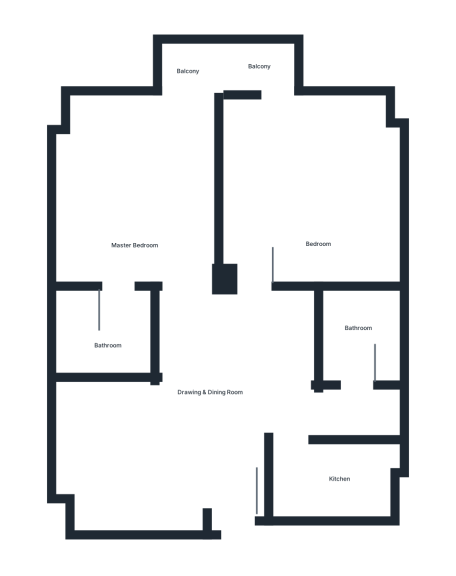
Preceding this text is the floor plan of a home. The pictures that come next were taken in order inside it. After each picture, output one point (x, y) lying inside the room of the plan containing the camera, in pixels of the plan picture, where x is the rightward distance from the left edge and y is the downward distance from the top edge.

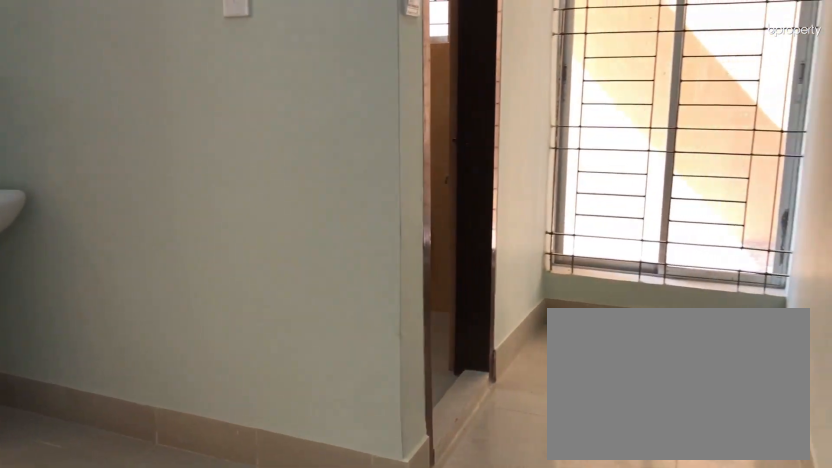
(215, 408)
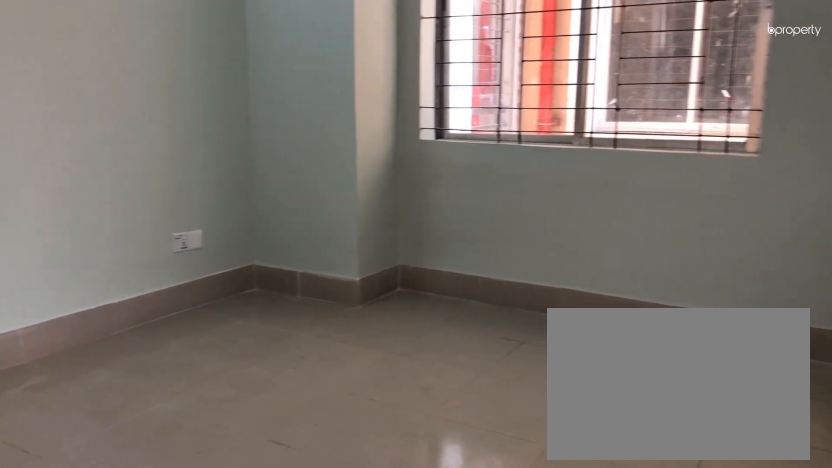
(214, 408)
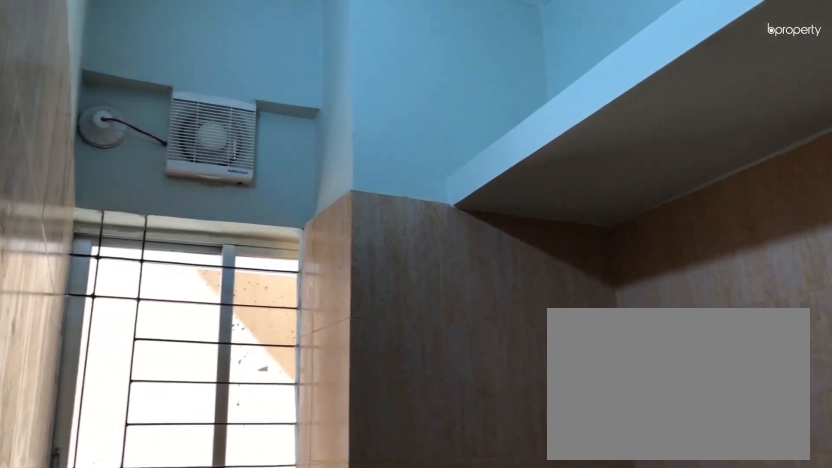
(339, 489)
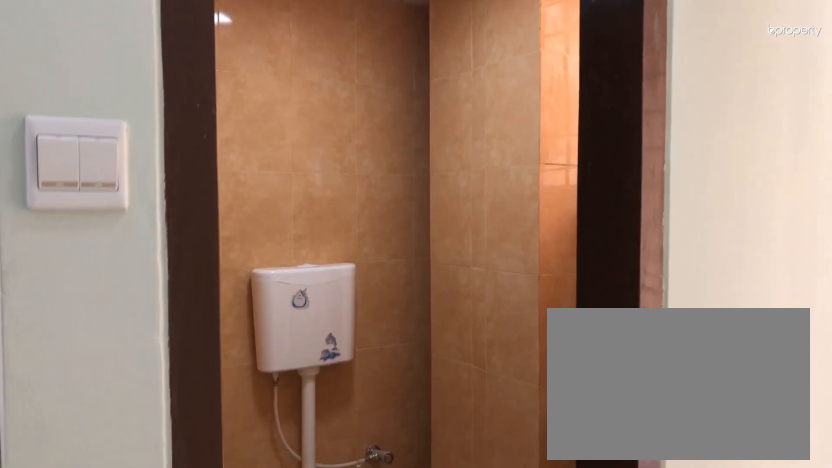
(357, 397)
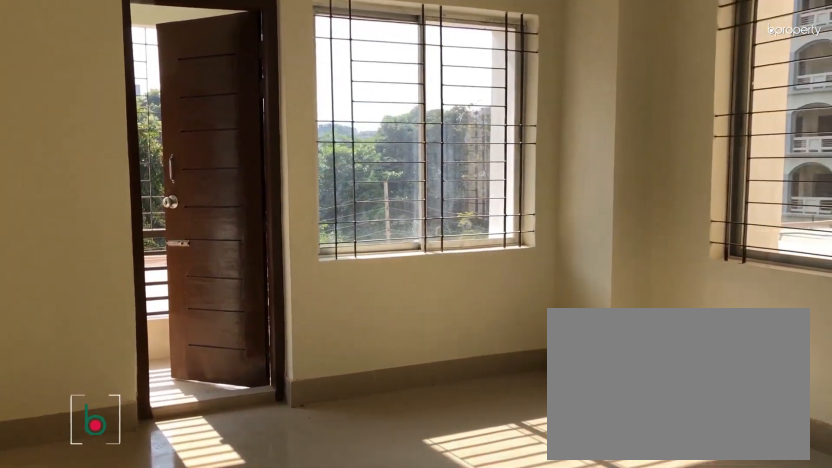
(316, 192)
